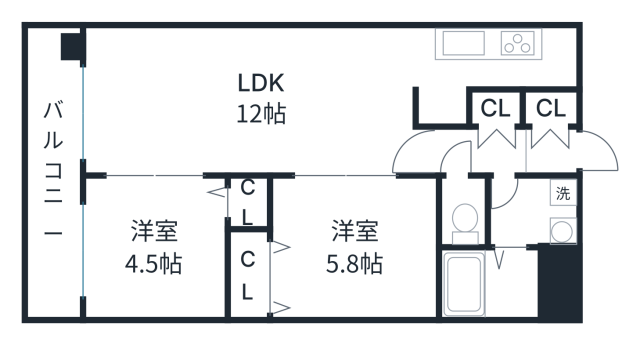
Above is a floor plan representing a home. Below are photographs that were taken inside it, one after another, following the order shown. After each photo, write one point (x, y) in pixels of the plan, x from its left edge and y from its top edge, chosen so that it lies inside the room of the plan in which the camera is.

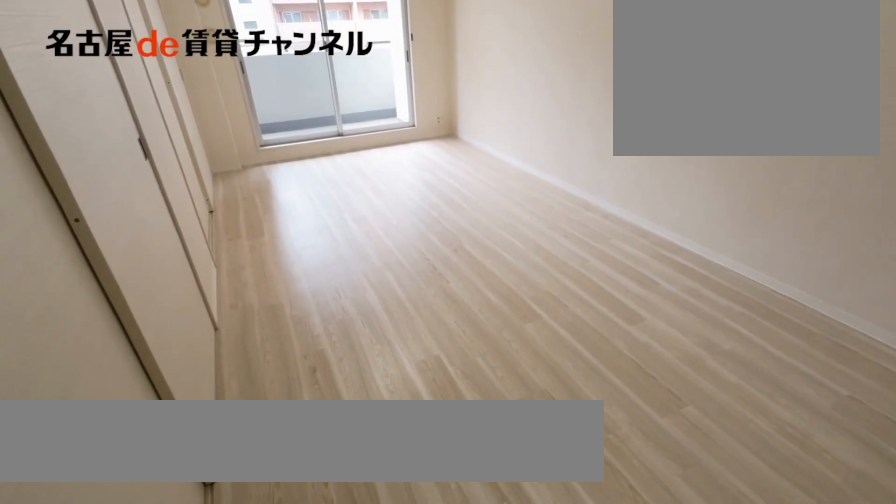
(257, 100)
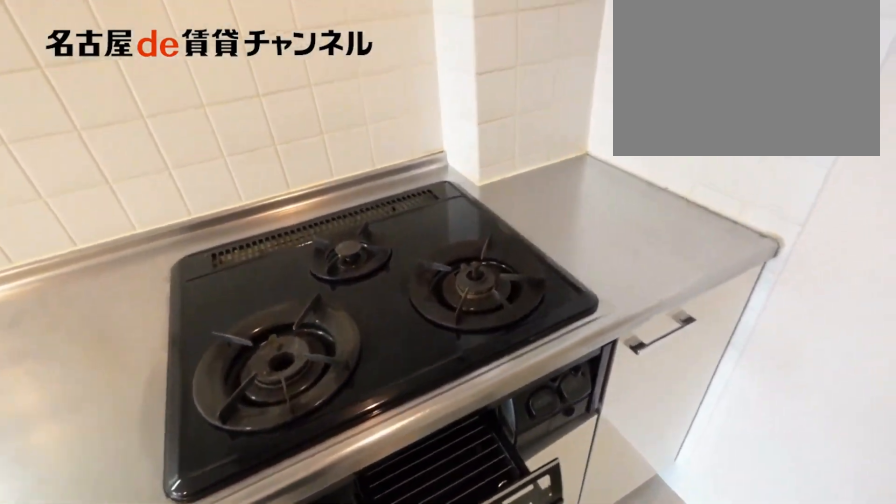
(497, 58)
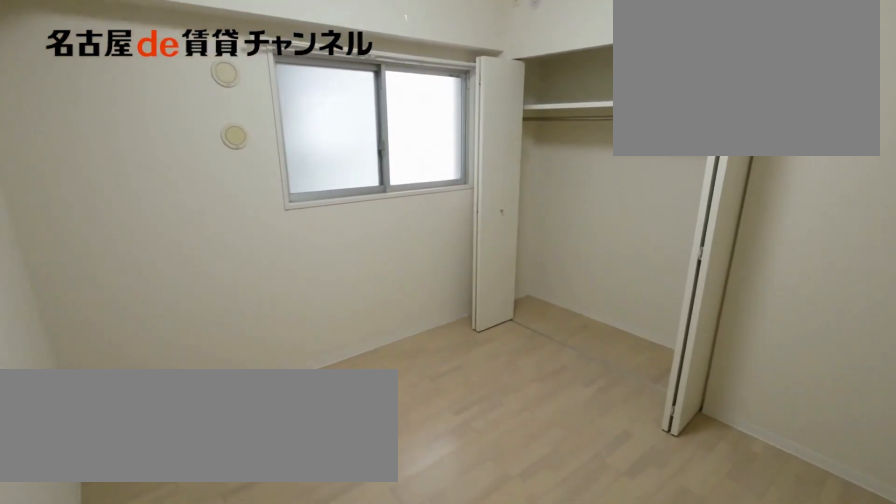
(339, 248)
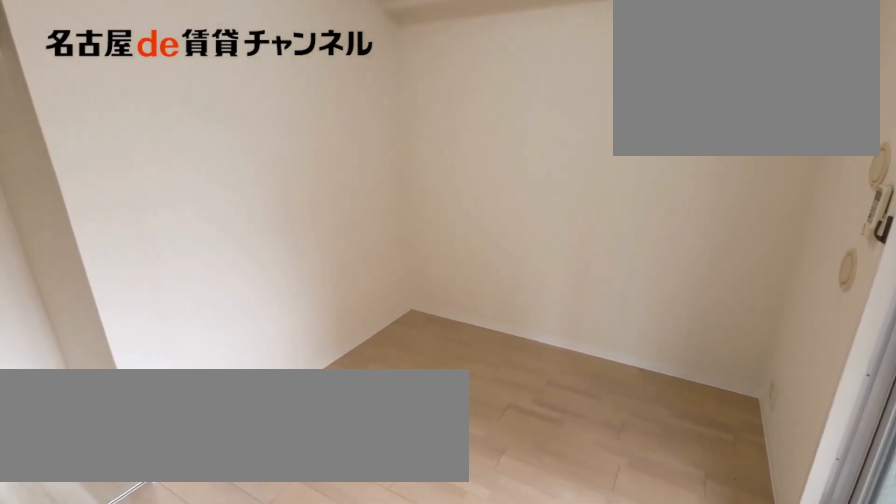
(164, 239)
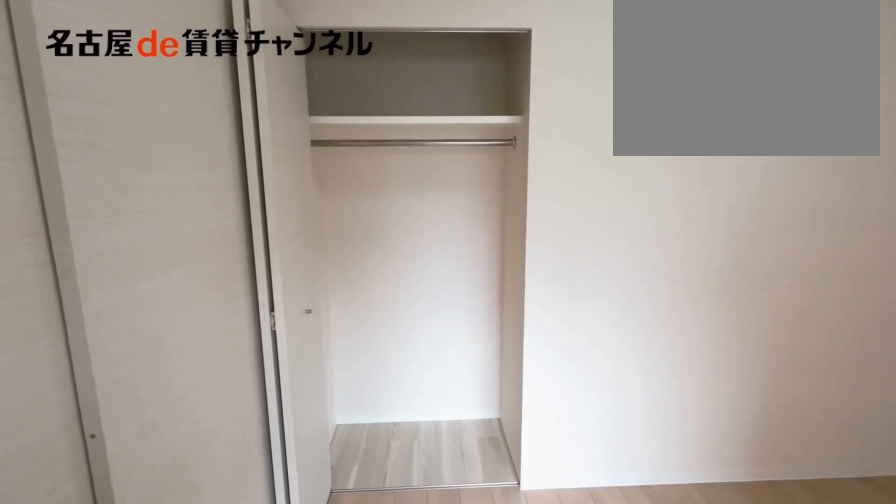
(164, 239)
